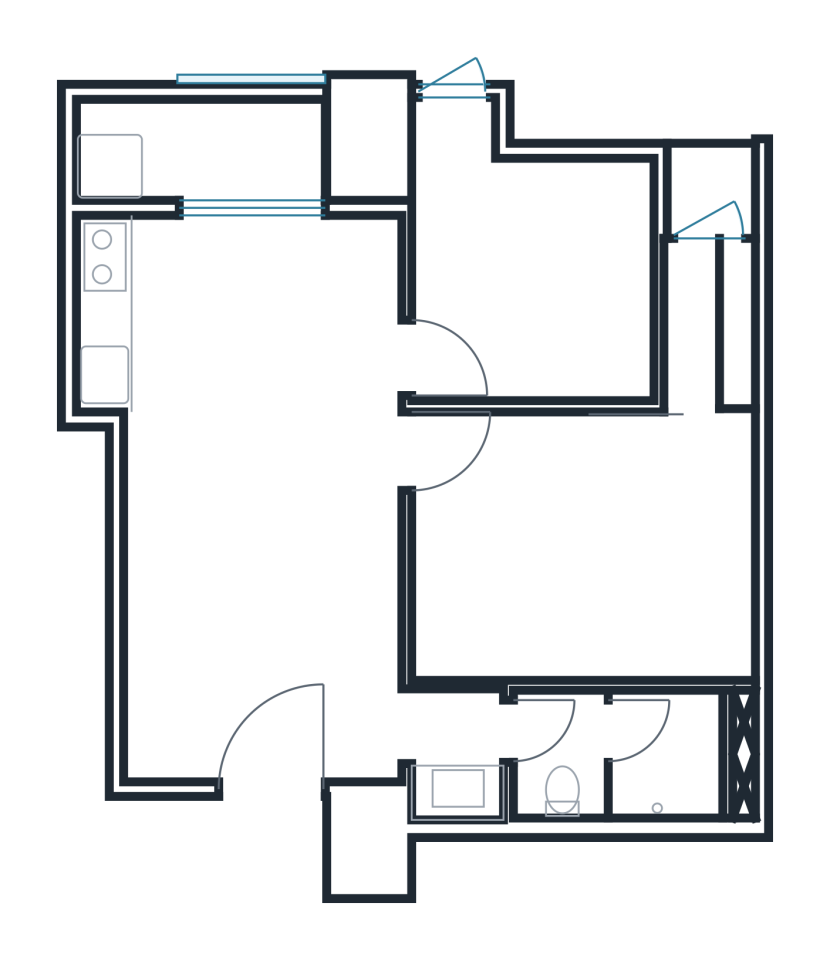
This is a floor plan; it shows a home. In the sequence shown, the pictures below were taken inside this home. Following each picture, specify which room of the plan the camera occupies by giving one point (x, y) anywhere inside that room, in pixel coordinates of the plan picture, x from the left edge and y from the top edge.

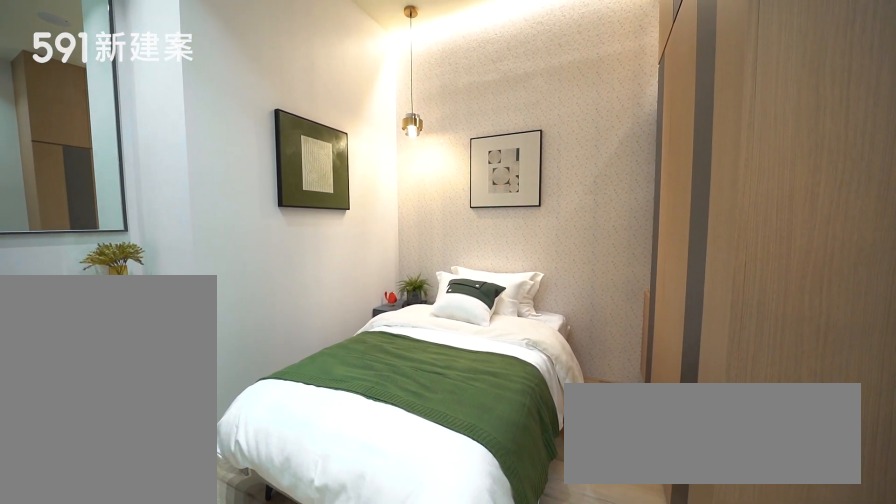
(538, 275)
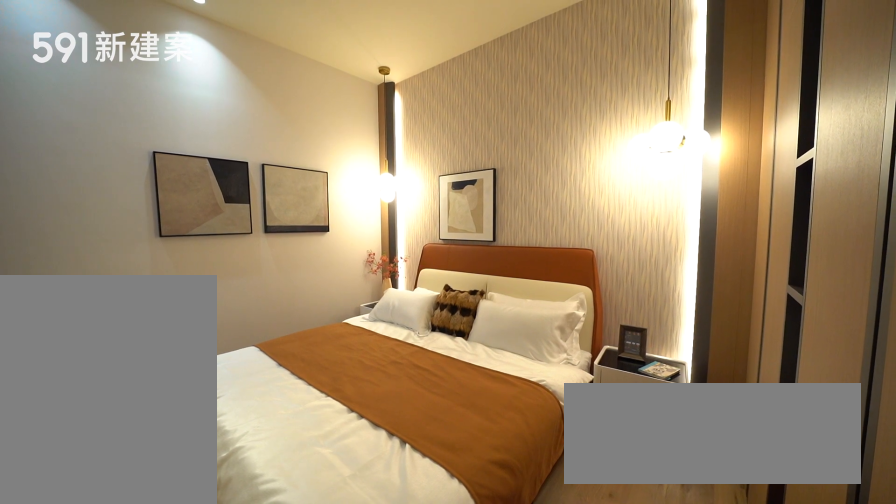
(584, 541)
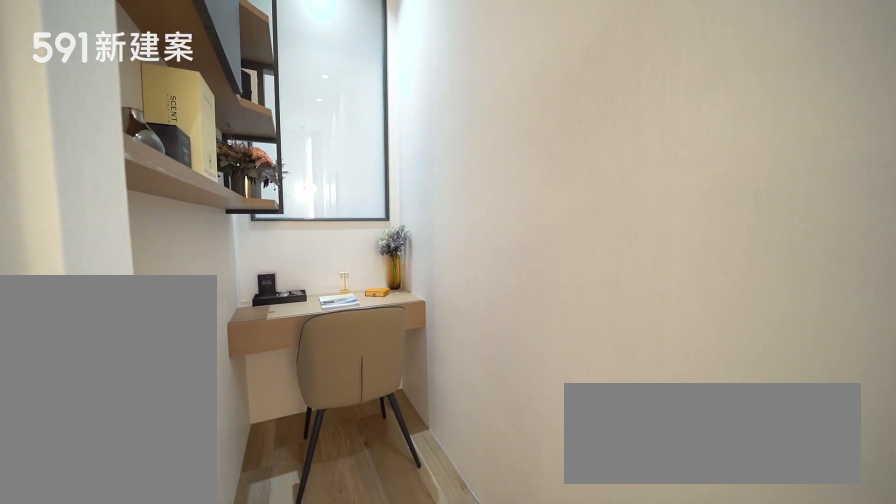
(705, 314)
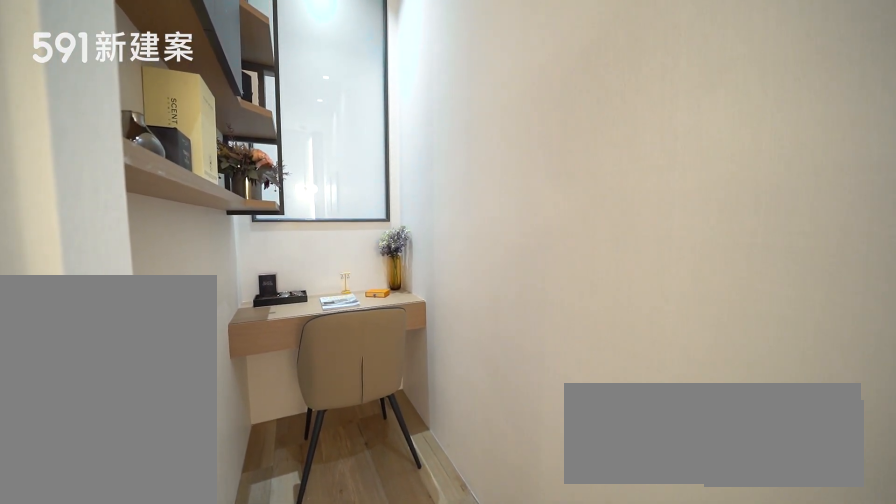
(705, 314)
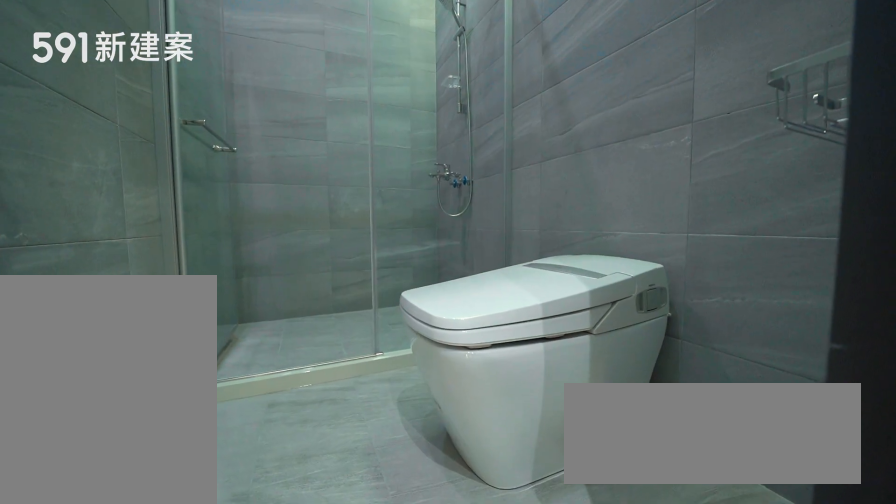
(592, 759)
